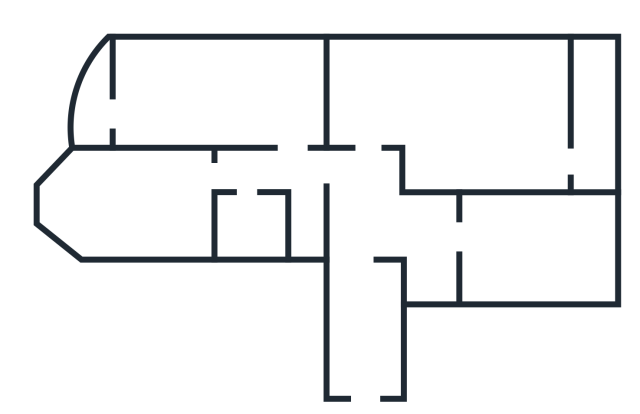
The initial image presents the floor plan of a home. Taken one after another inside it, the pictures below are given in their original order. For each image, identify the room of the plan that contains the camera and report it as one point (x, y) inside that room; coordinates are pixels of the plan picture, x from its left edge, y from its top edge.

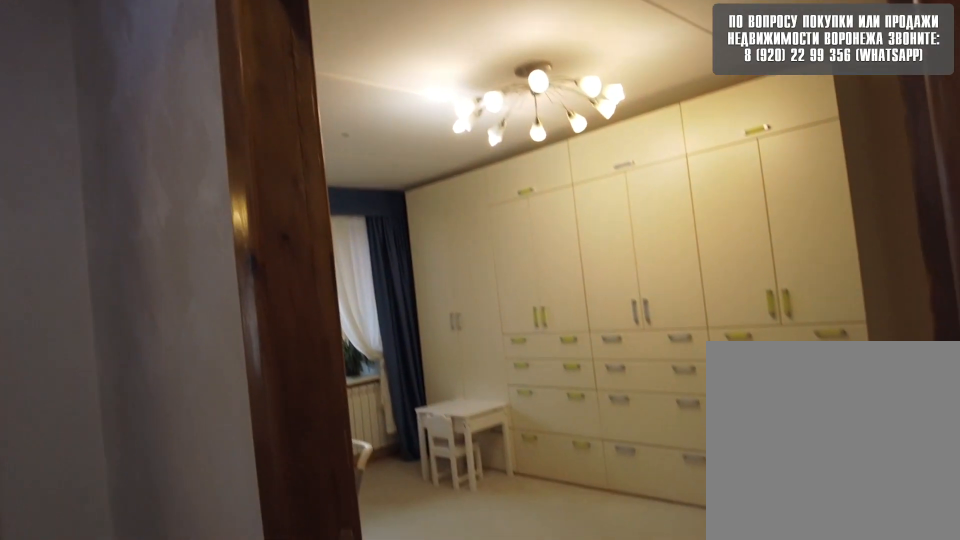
(291, 168)
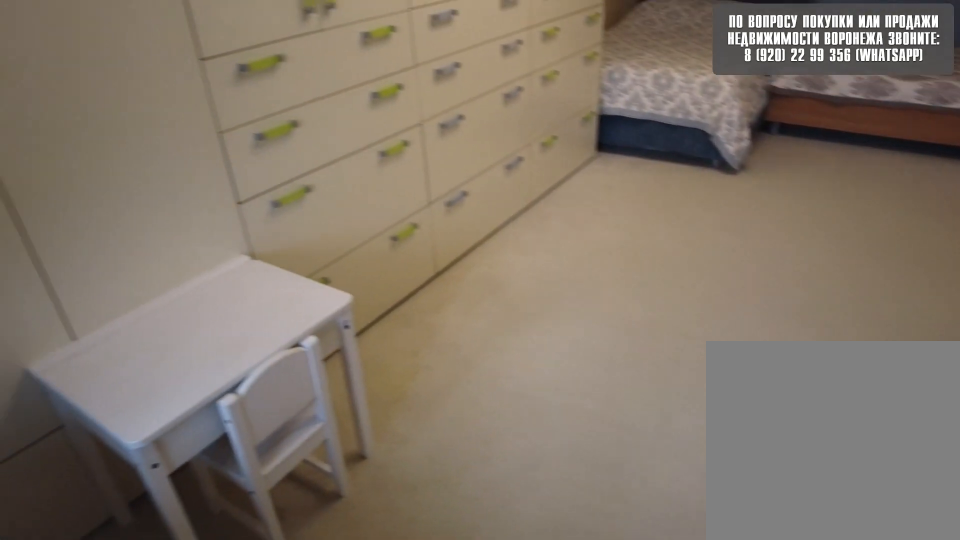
(263, 101)
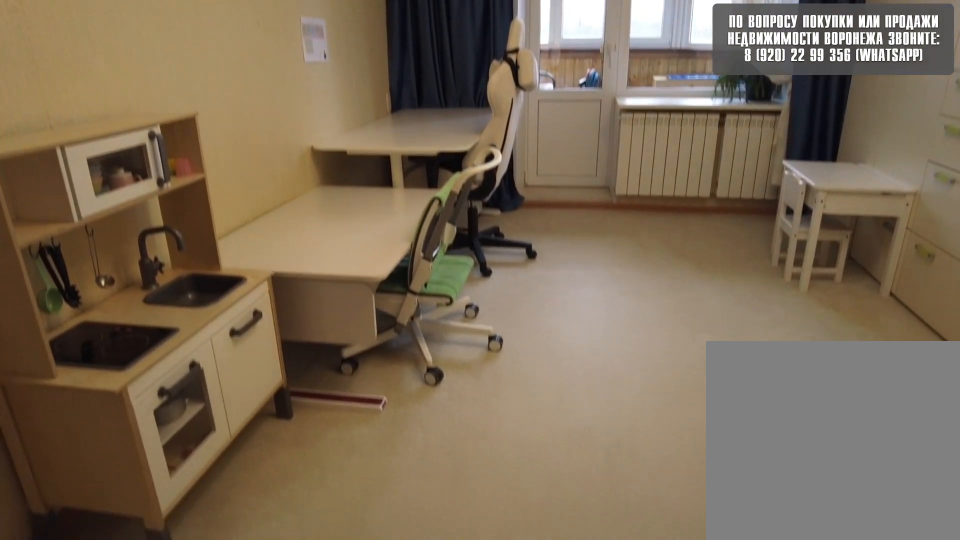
(263, 101)
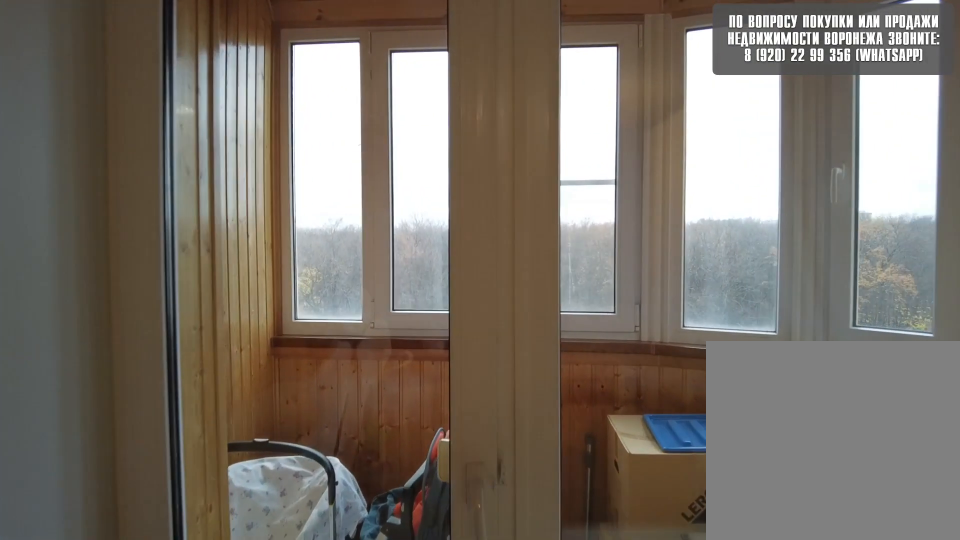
(155, 103)
